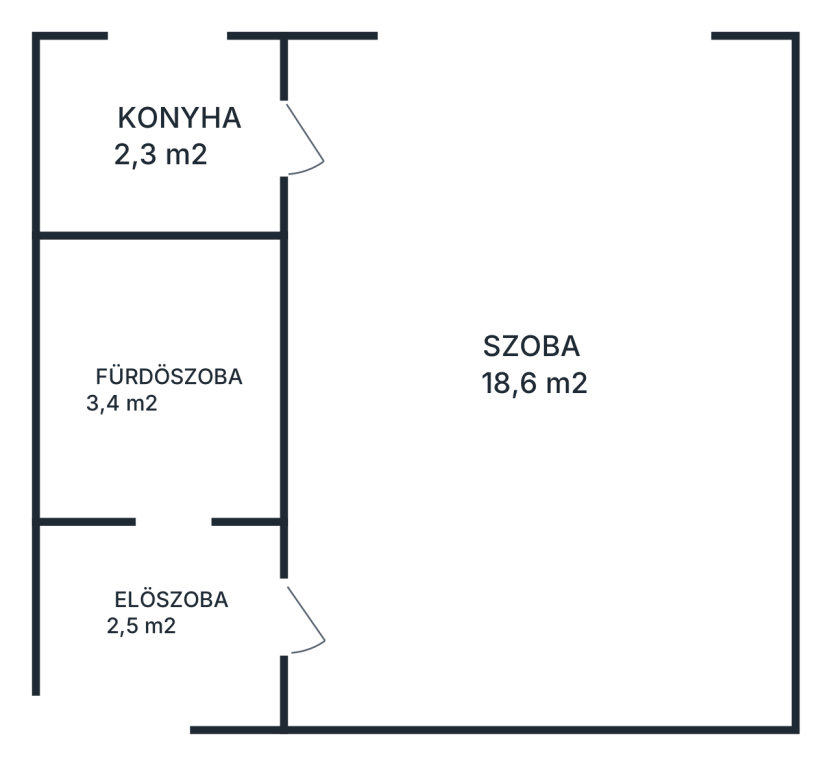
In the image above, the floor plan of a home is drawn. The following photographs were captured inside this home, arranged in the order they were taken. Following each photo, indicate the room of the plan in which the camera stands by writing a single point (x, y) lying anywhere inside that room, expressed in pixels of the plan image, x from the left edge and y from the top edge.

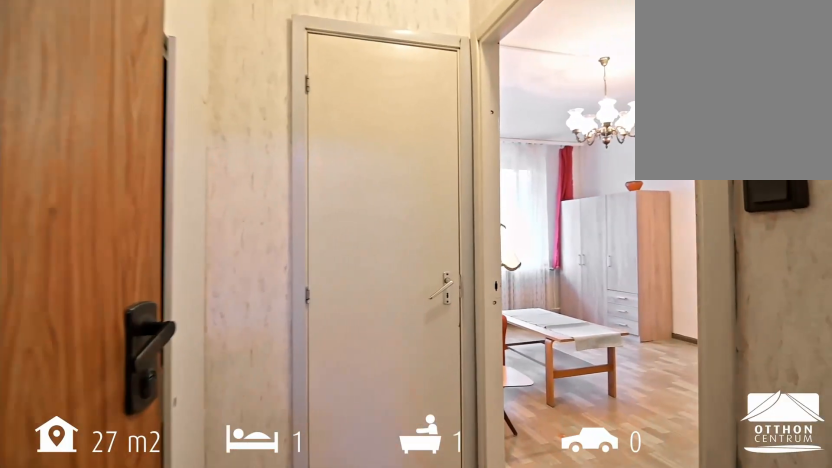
(168, 676)
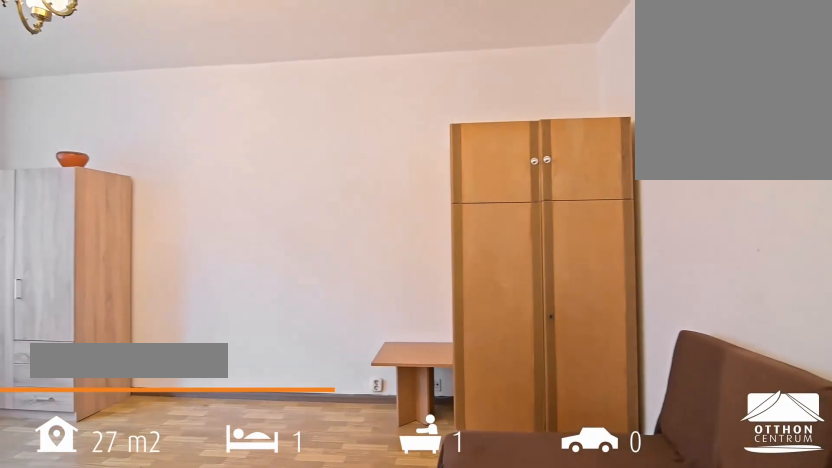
(555, 383)
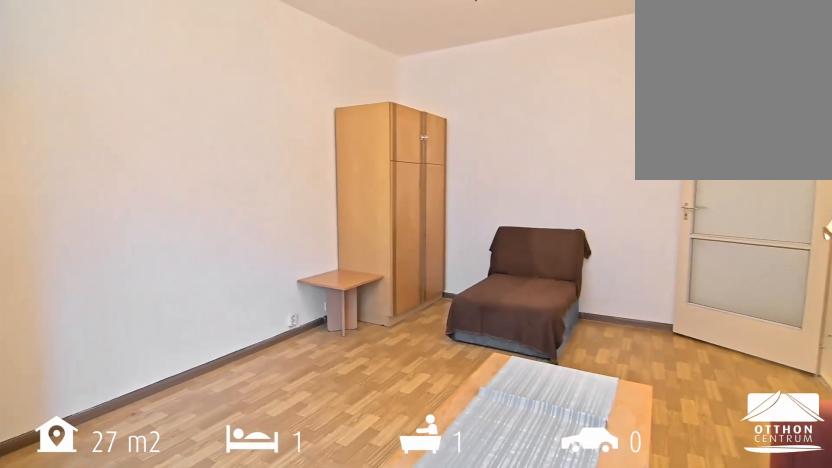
(555, 382)
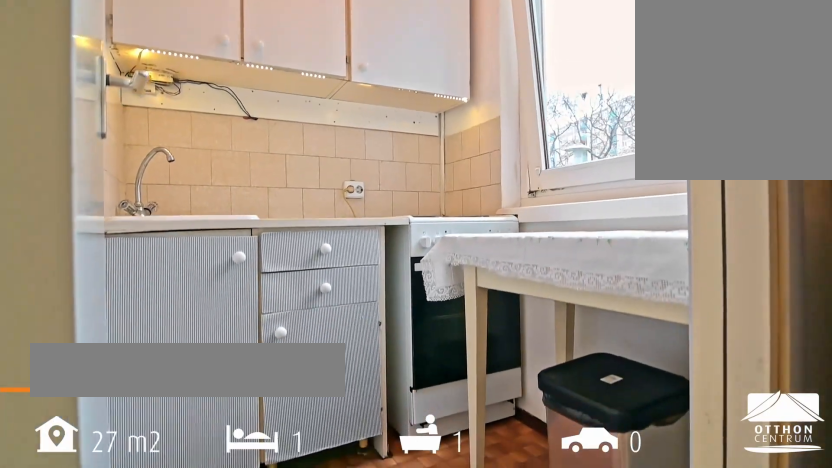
(167, 145)
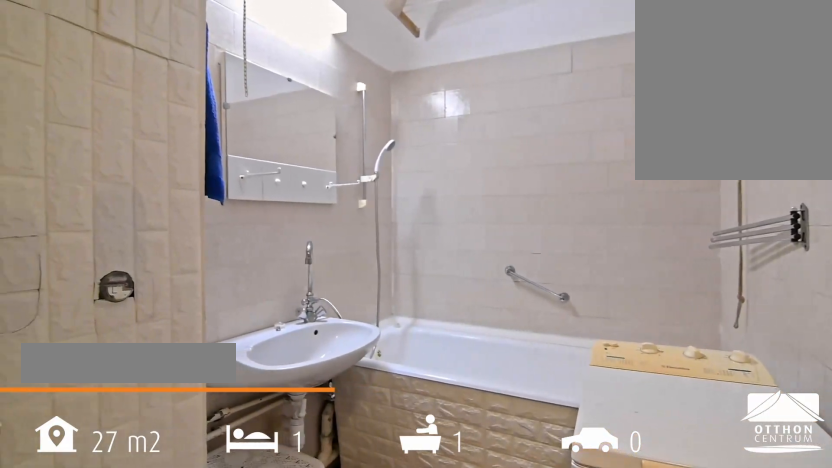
(161, 383)
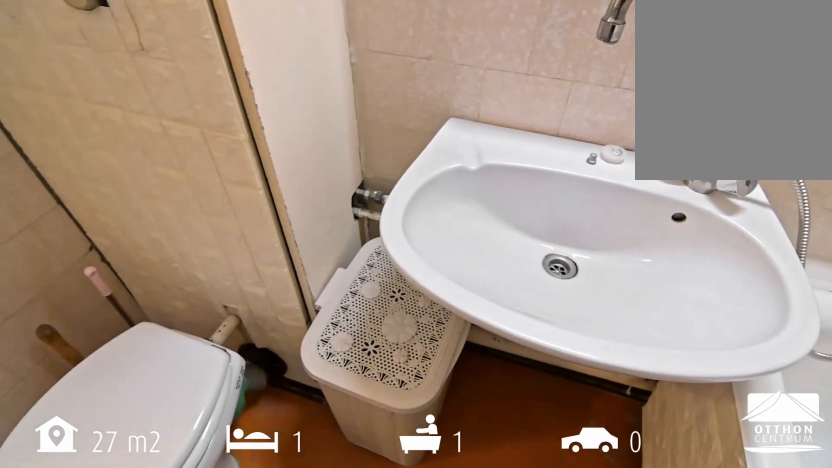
(161, 382)
